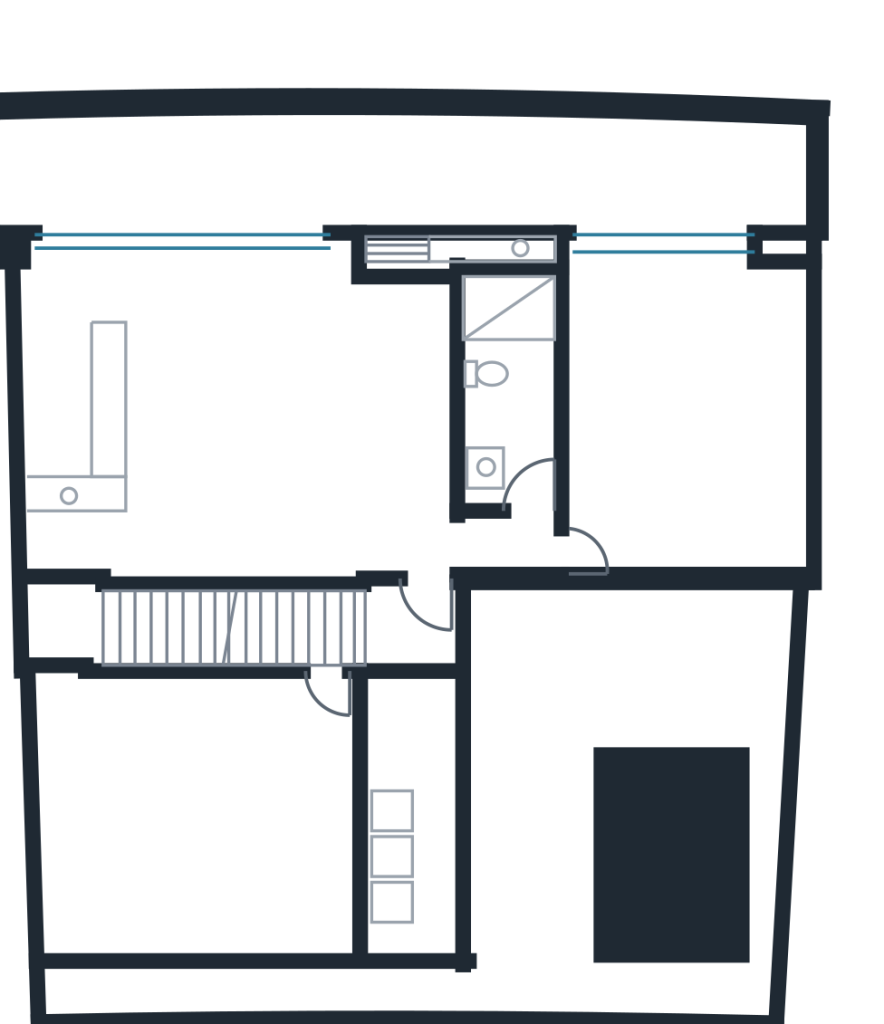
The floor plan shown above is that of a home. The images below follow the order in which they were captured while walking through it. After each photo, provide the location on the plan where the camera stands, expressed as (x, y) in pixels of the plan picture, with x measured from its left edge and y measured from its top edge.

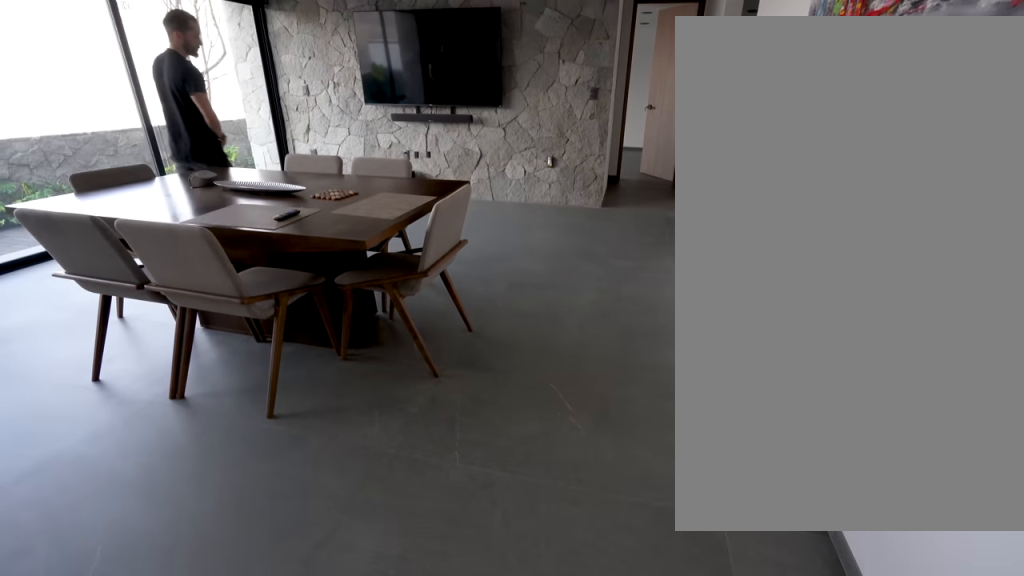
(207, 468)
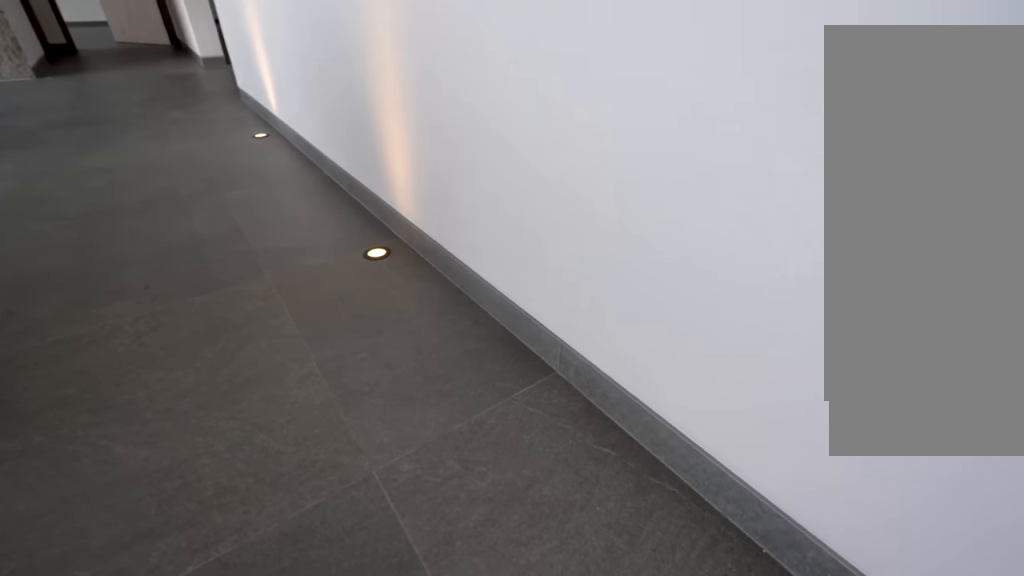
(230, 529)
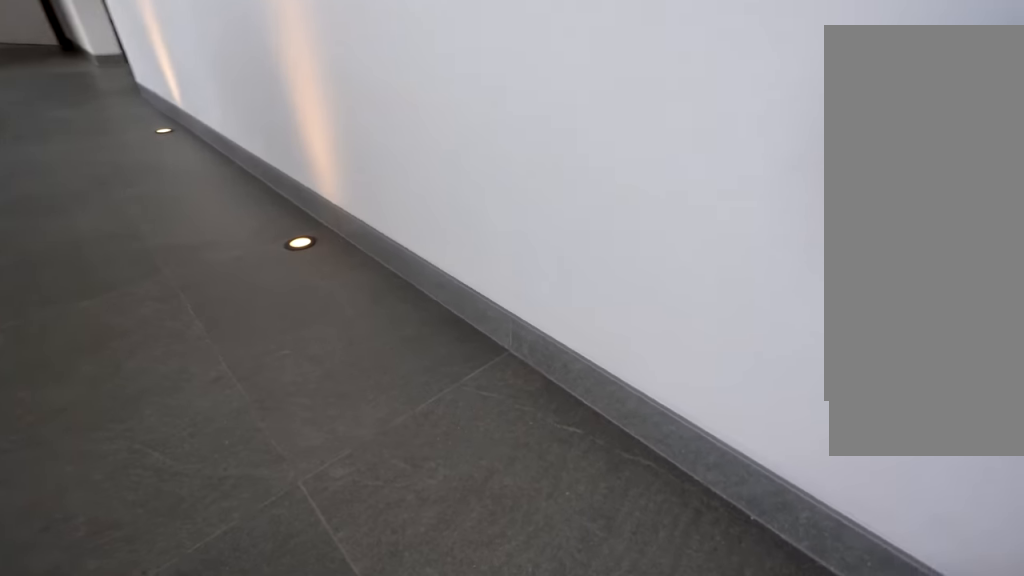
(231, 529)
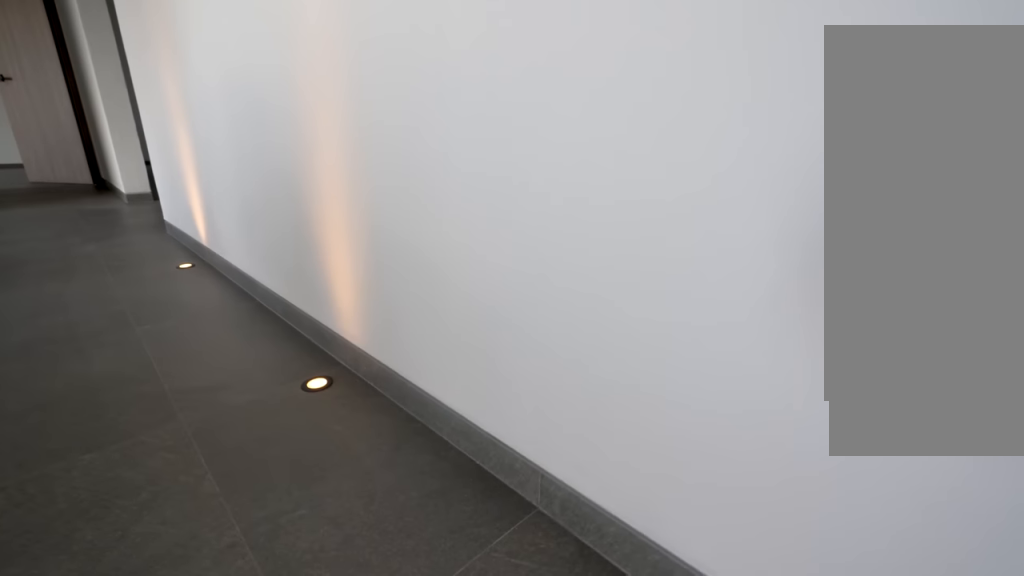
(232, 553)
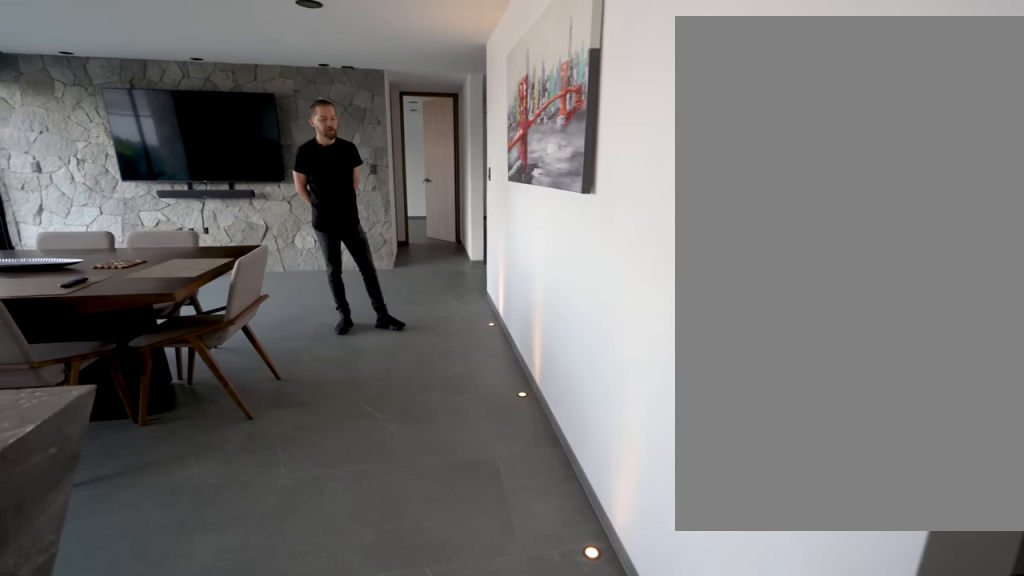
(128, 547)
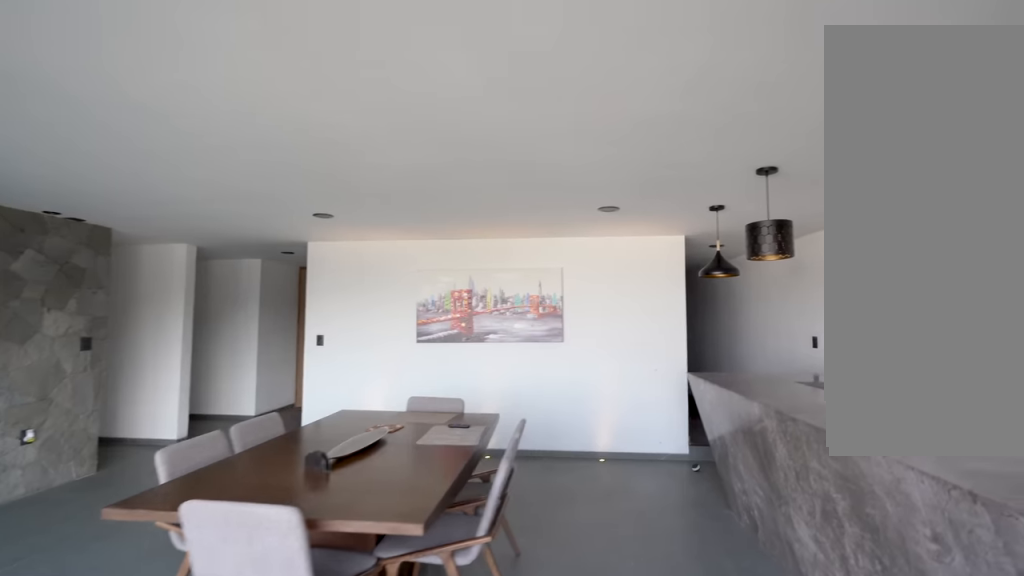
(236, 286)
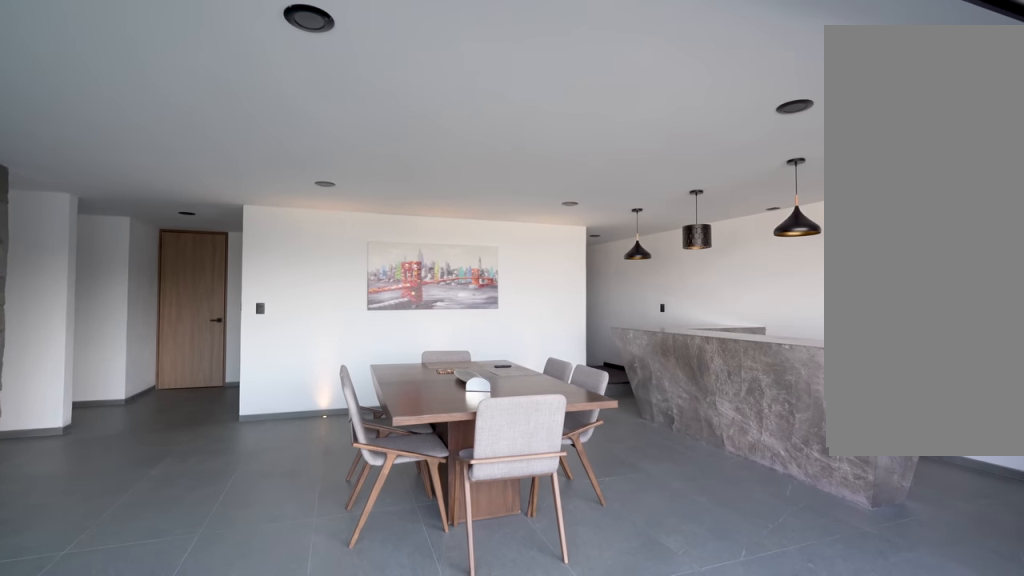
(240, 332)
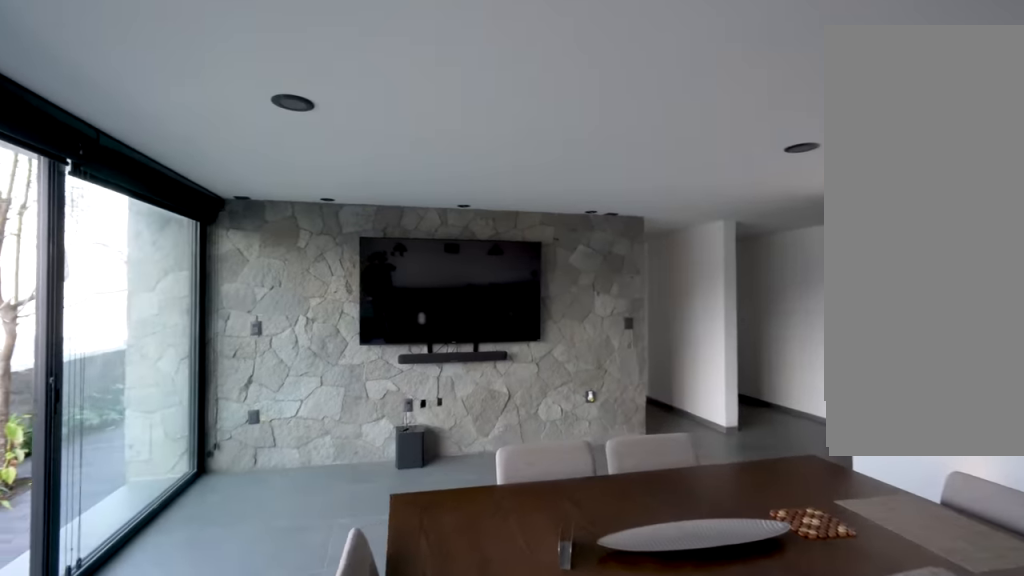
(138, 240)
